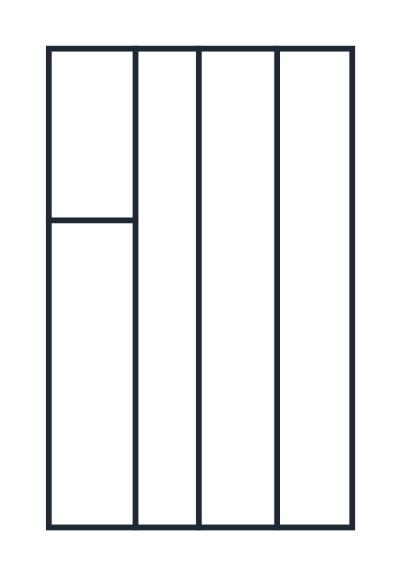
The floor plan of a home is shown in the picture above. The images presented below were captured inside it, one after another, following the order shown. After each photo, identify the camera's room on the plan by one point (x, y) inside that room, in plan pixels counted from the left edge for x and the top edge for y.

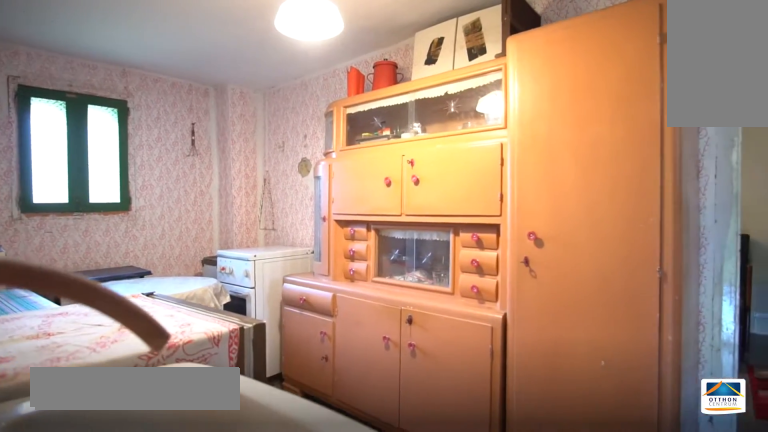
(239, 359)
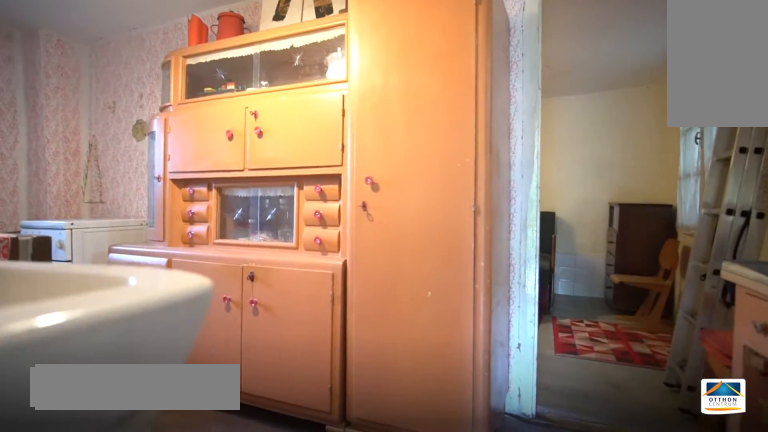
(239, 359)
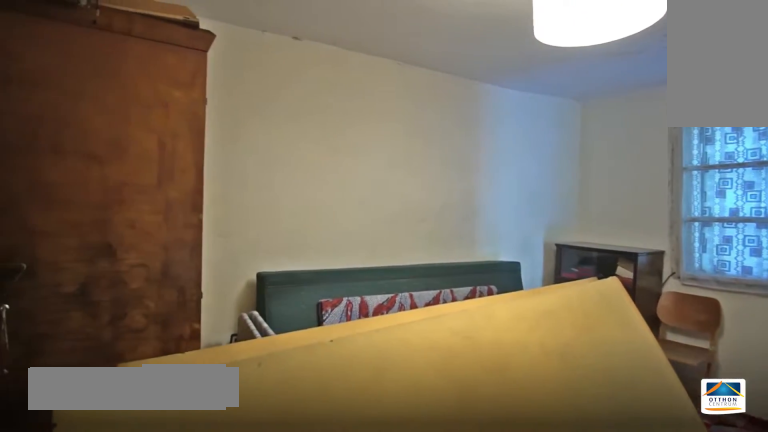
(320, 359)
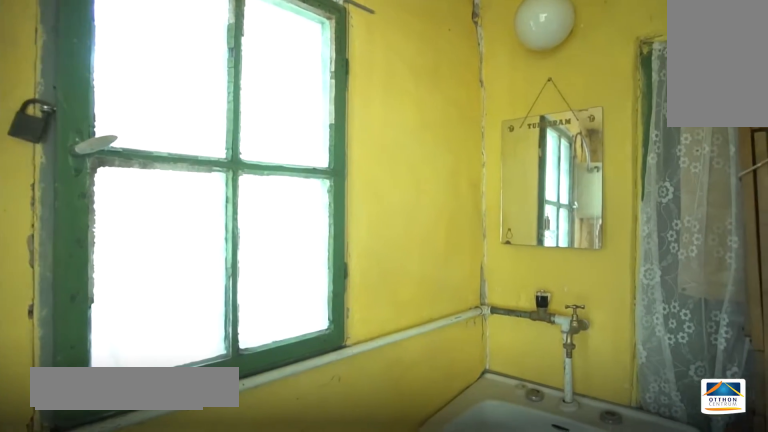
(89, 142)
